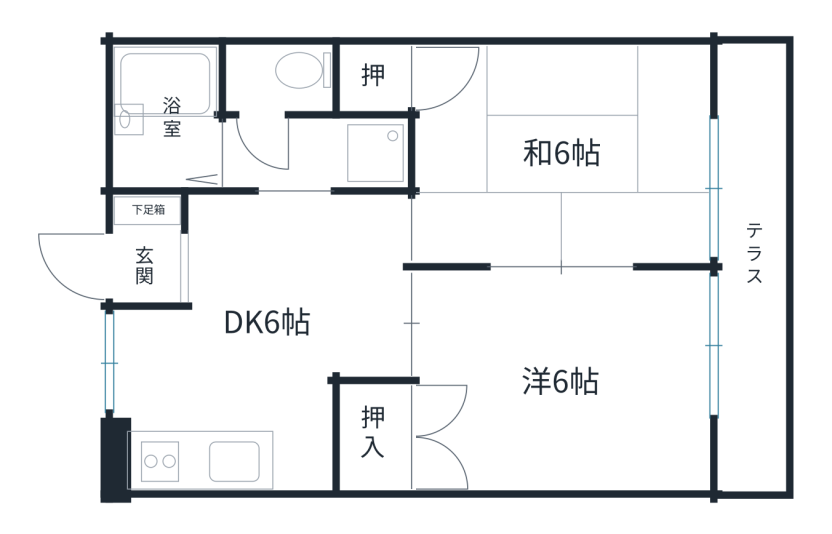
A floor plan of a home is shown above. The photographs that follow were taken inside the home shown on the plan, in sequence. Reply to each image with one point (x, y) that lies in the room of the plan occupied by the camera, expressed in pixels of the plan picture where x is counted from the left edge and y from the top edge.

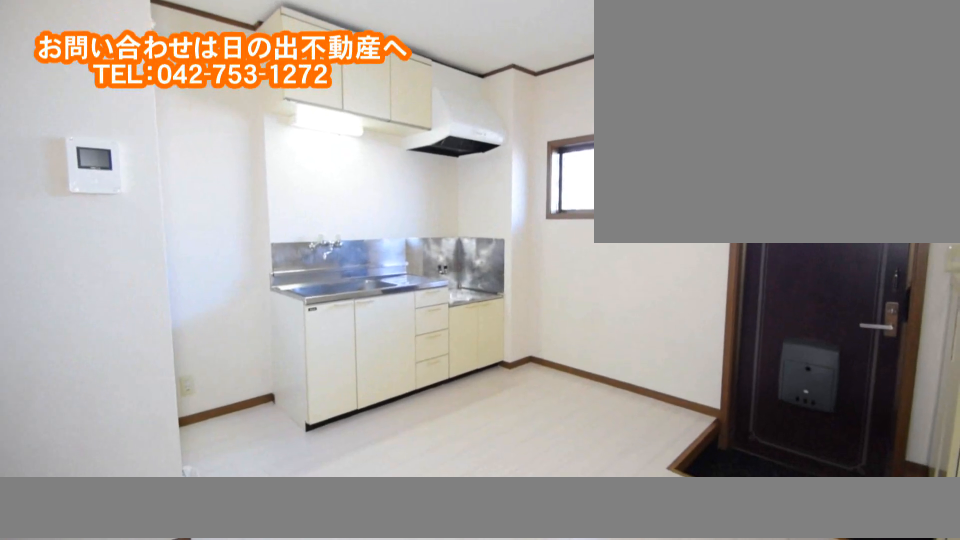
(273, 357)
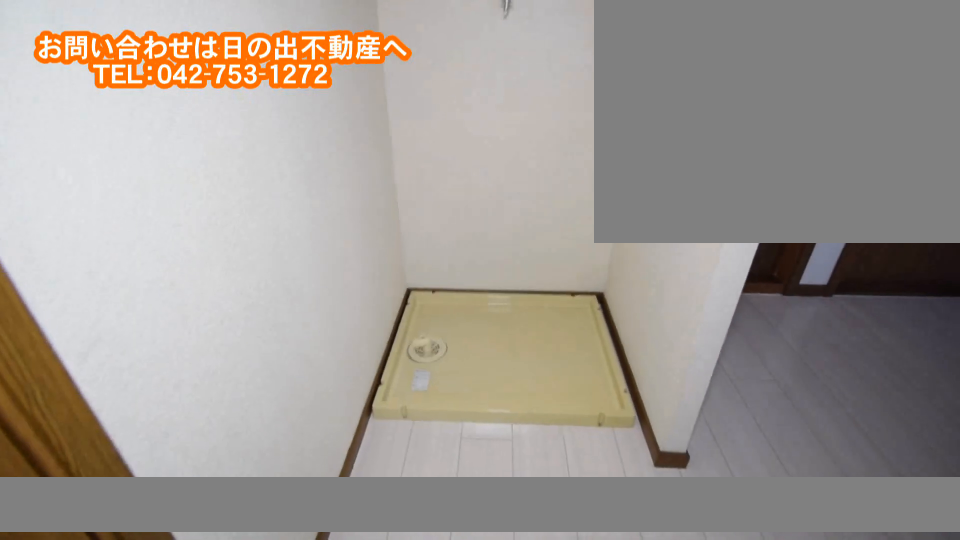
(292, 151)
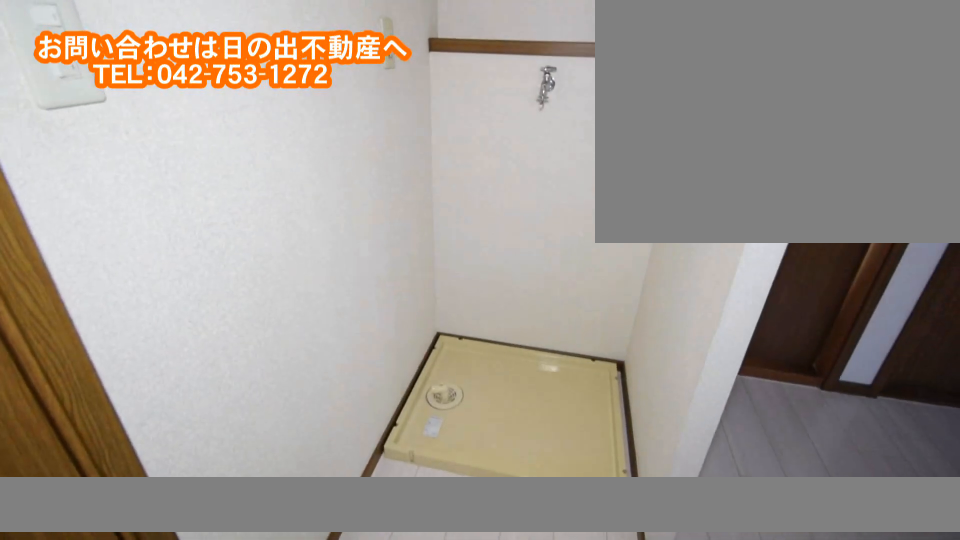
(291, 152)
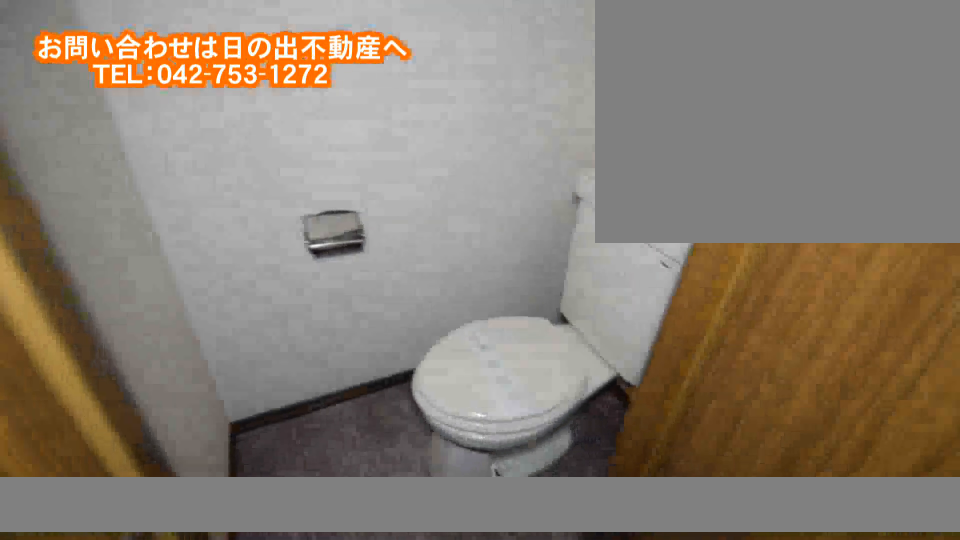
(271, 73)
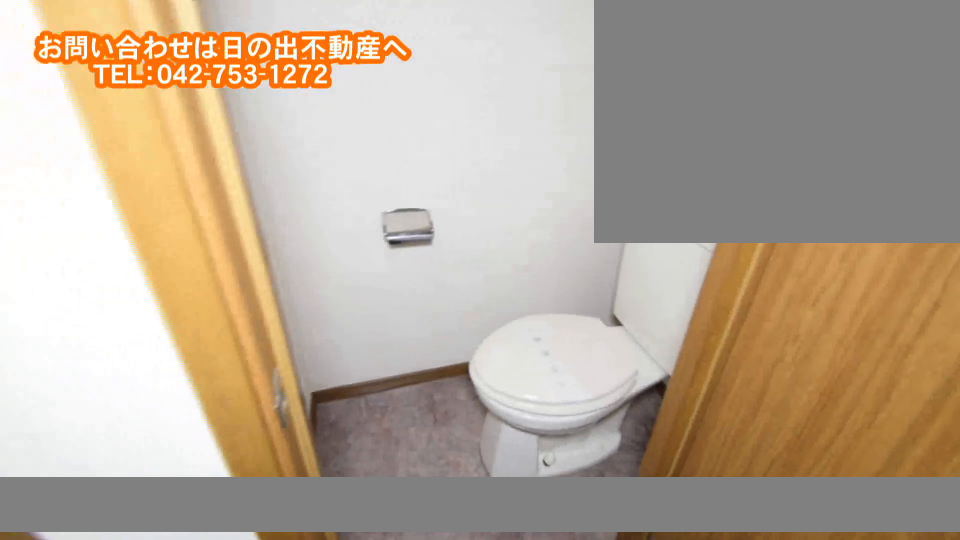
(270, 73)
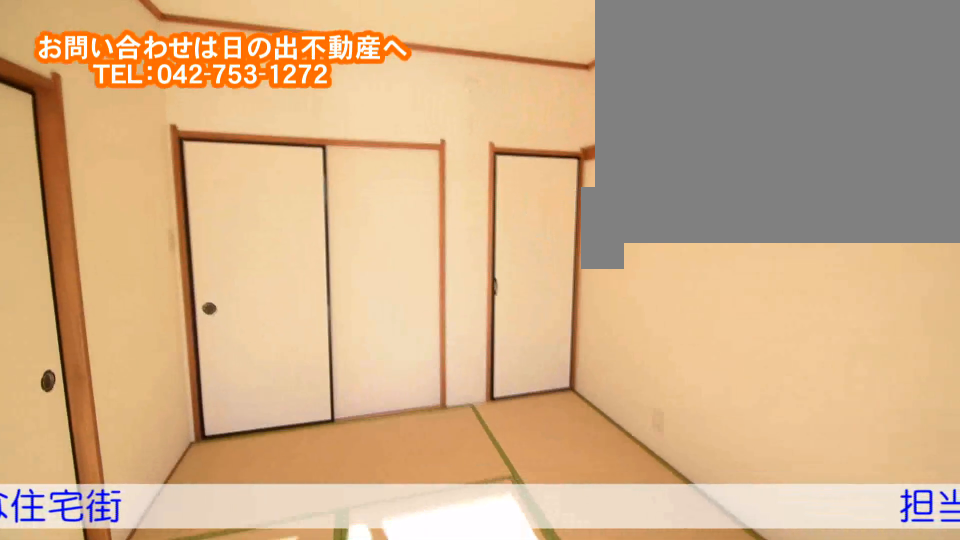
(634, 152)
